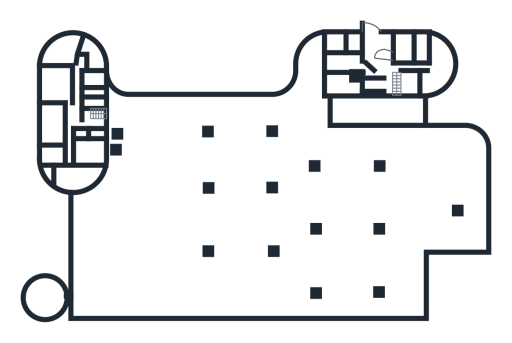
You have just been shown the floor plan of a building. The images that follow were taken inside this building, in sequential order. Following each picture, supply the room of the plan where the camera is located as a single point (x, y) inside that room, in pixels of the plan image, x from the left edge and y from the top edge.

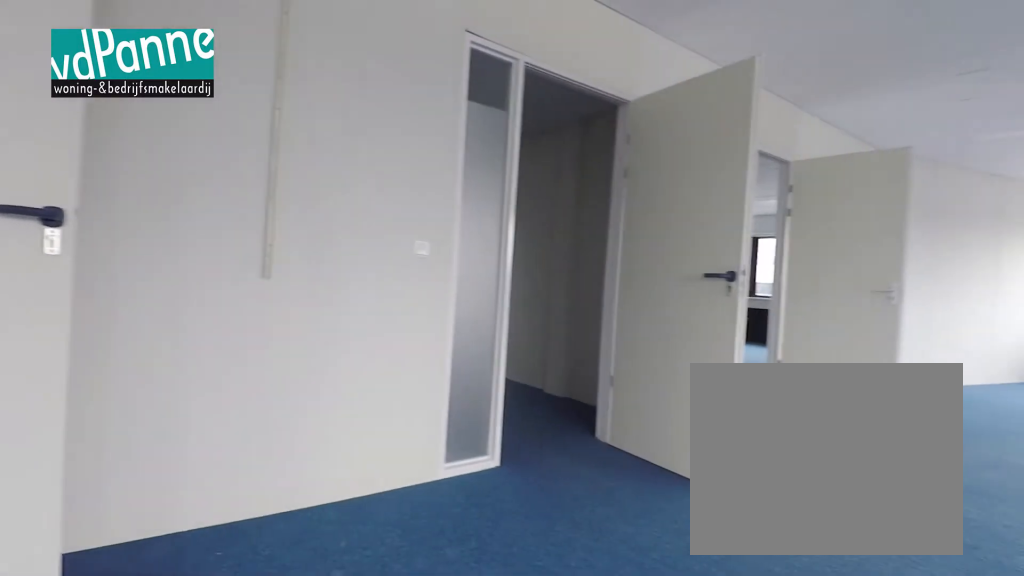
(77, 177)
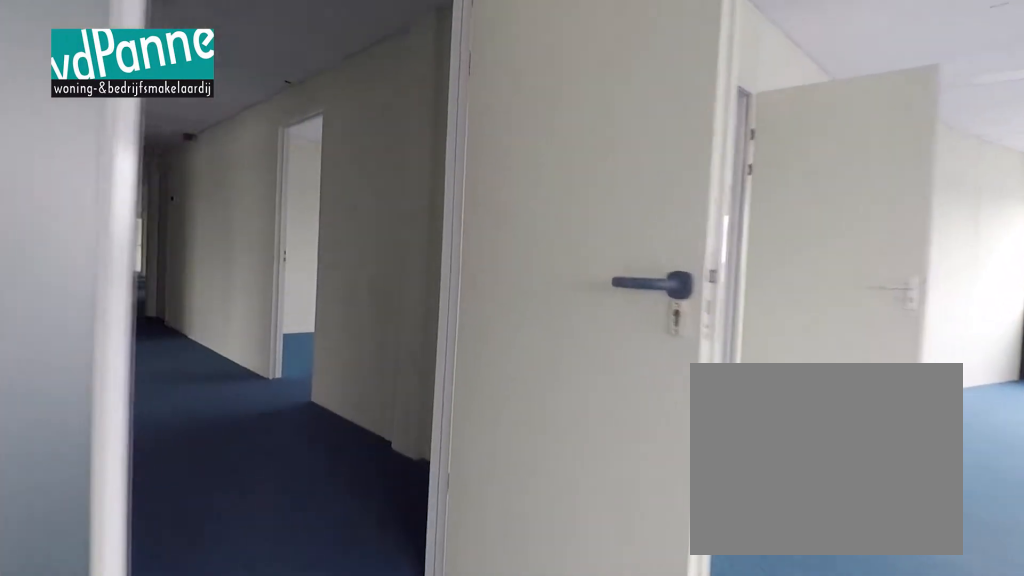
(77, 177)
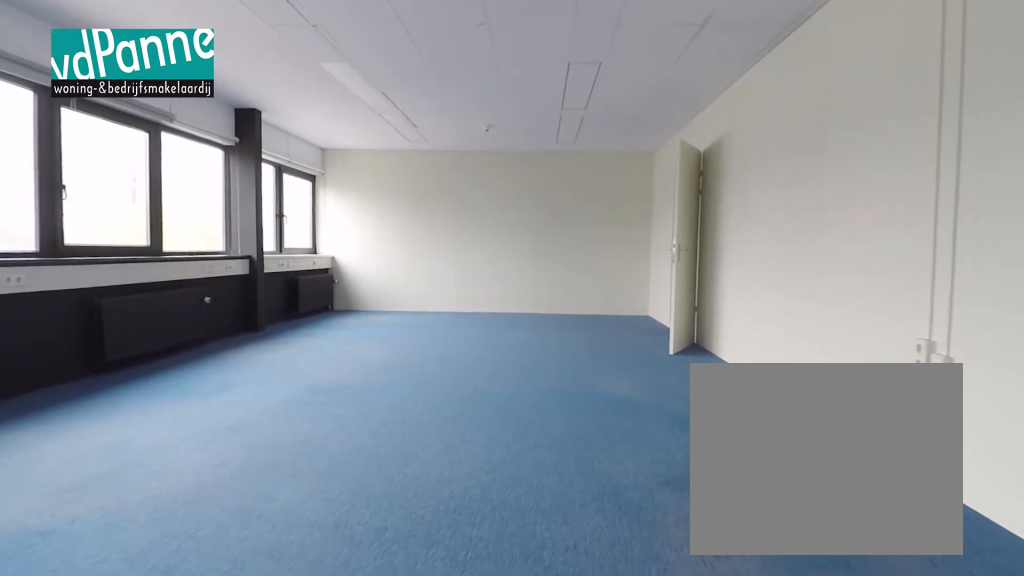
(51, 122)
